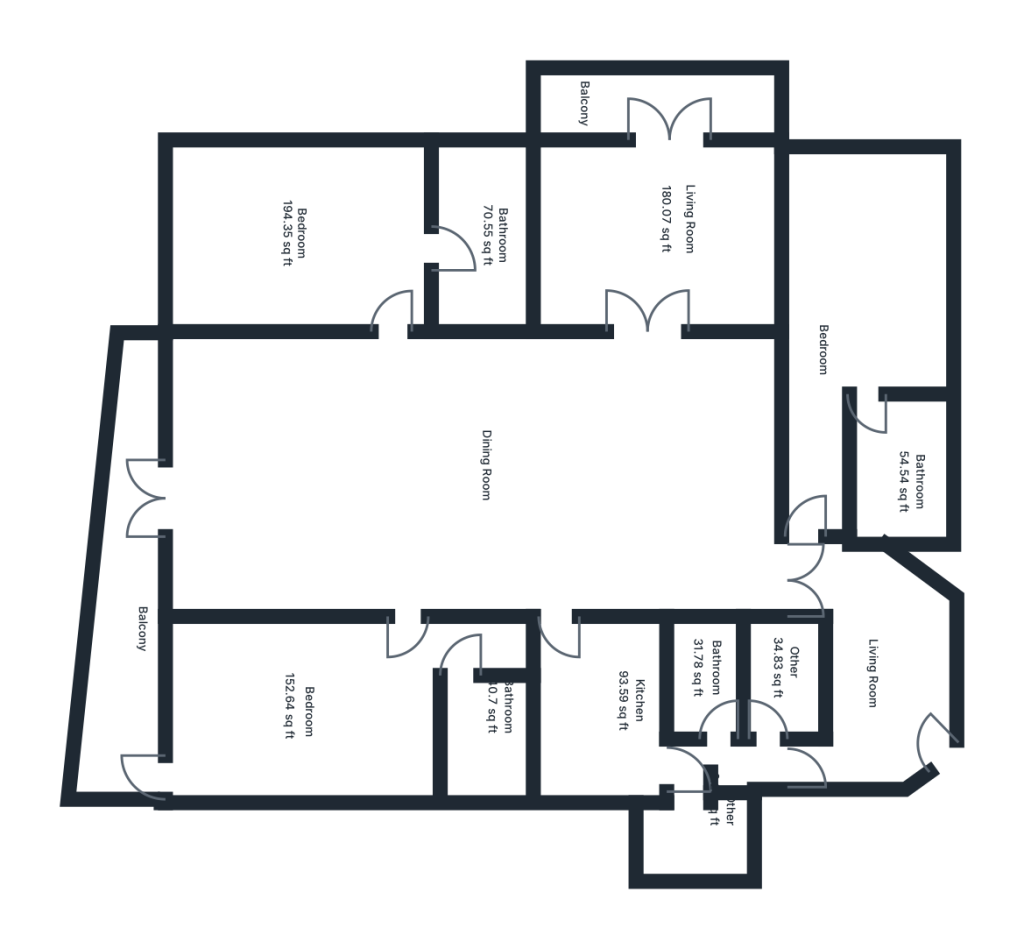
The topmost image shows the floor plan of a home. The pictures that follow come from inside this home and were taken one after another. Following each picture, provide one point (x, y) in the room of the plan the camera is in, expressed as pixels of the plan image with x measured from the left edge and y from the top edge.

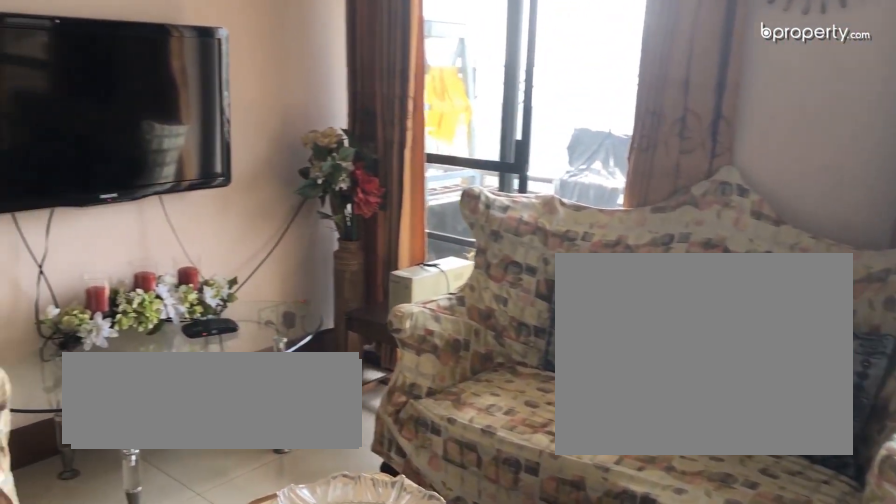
(661, 210)
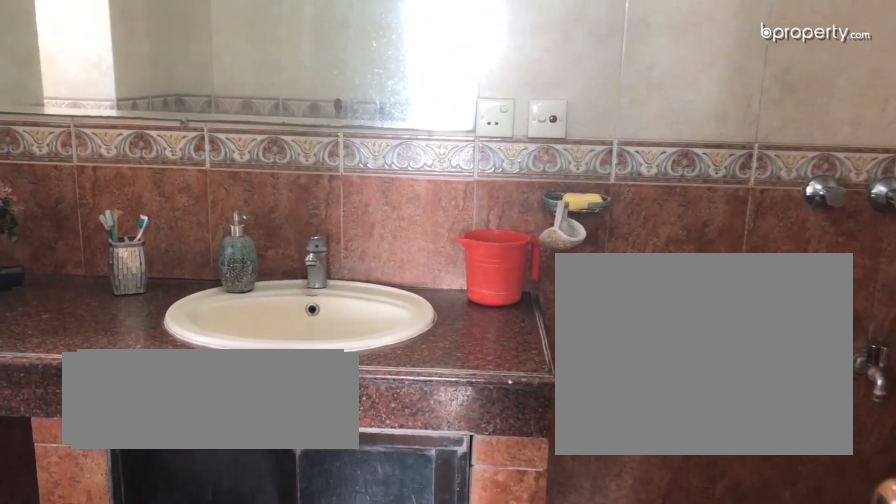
(471, 249)
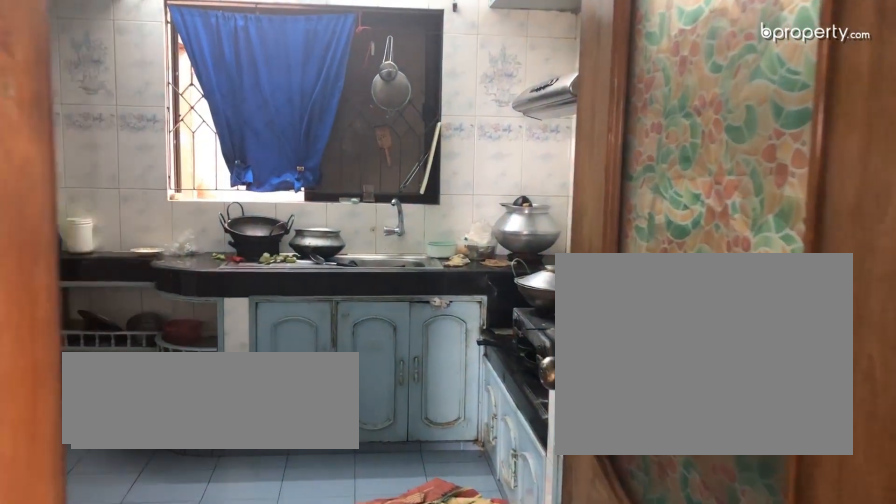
(598, 683)
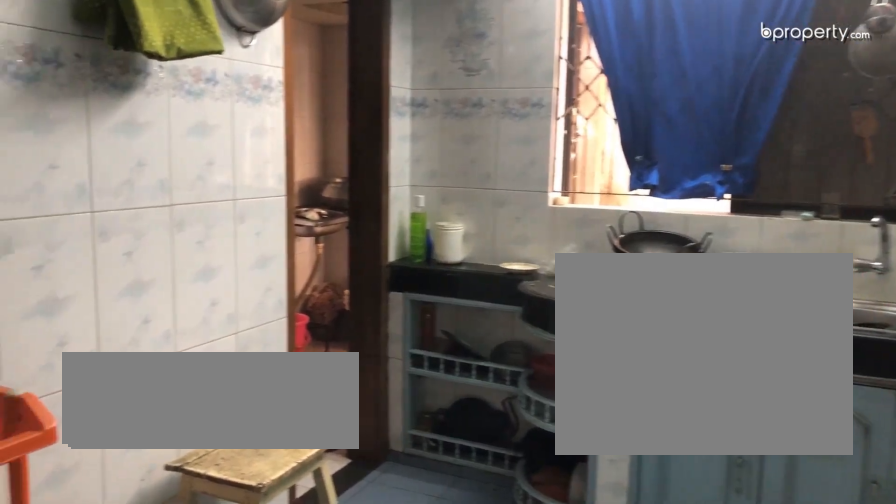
(598, 683)
